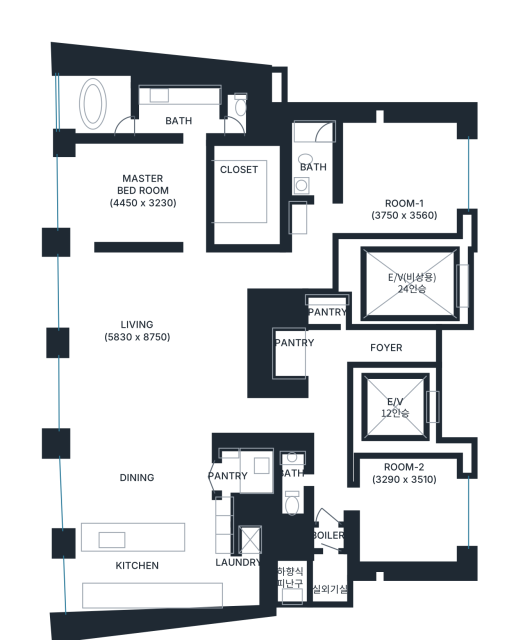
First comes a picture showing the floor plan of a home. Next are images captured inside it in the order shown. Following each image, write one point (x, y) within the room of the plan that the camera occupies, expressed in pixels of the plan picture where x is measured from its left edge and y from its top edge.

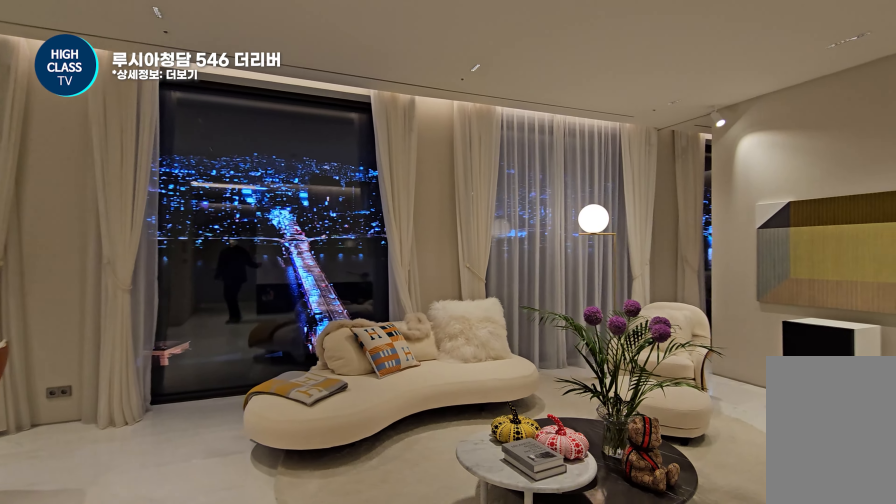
(151, 338)
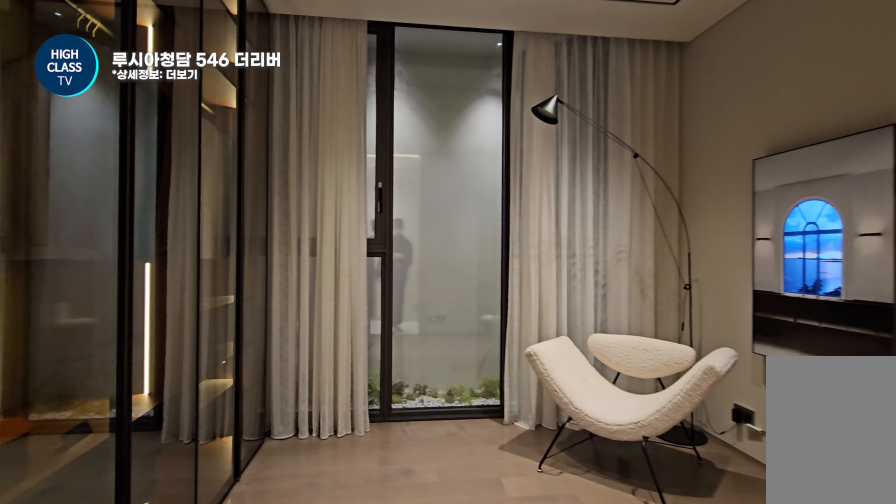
(406, 508)
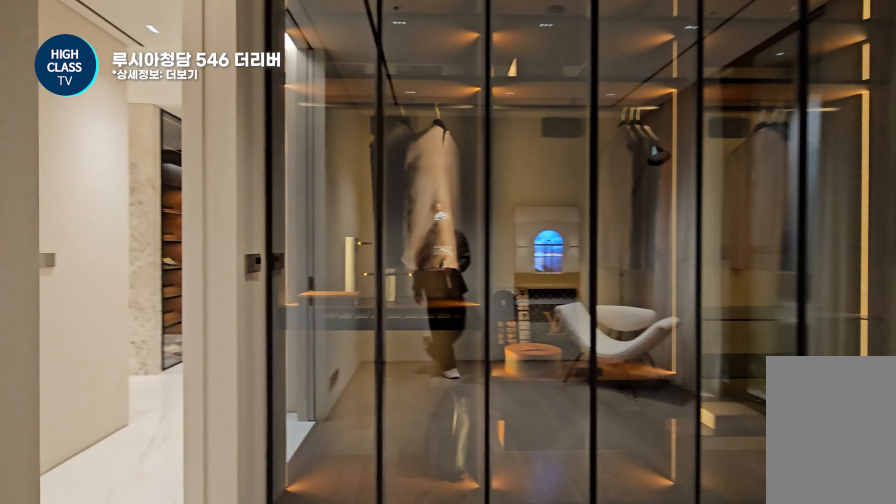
(406, 508)
